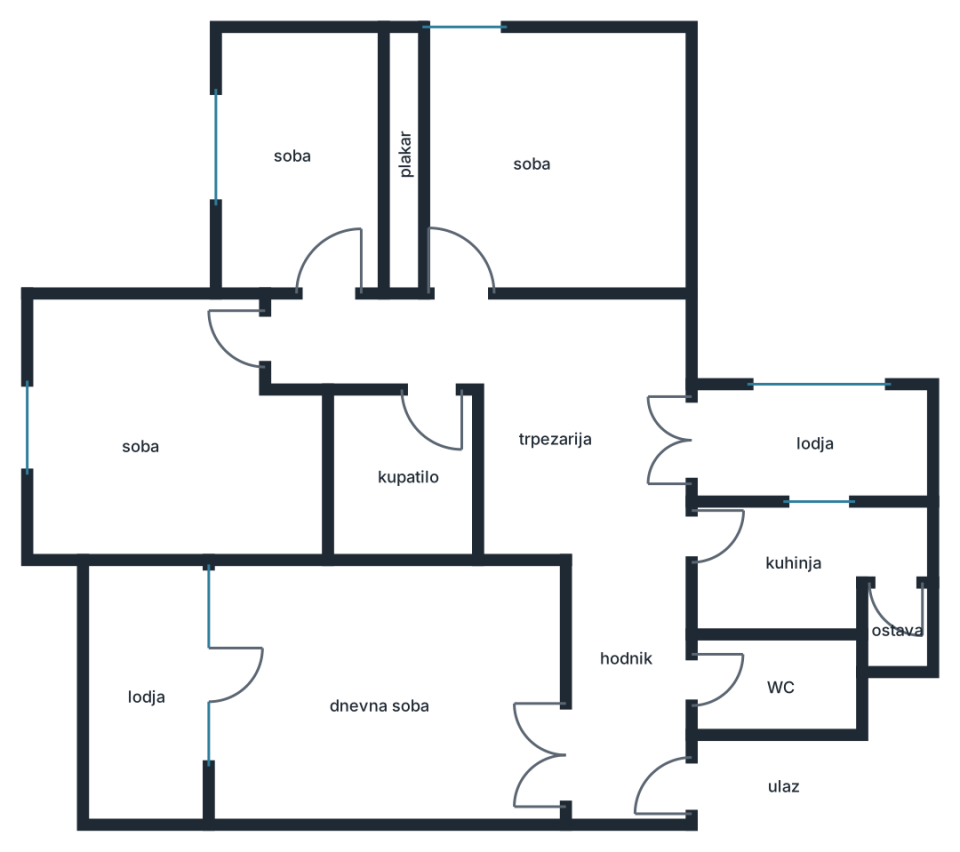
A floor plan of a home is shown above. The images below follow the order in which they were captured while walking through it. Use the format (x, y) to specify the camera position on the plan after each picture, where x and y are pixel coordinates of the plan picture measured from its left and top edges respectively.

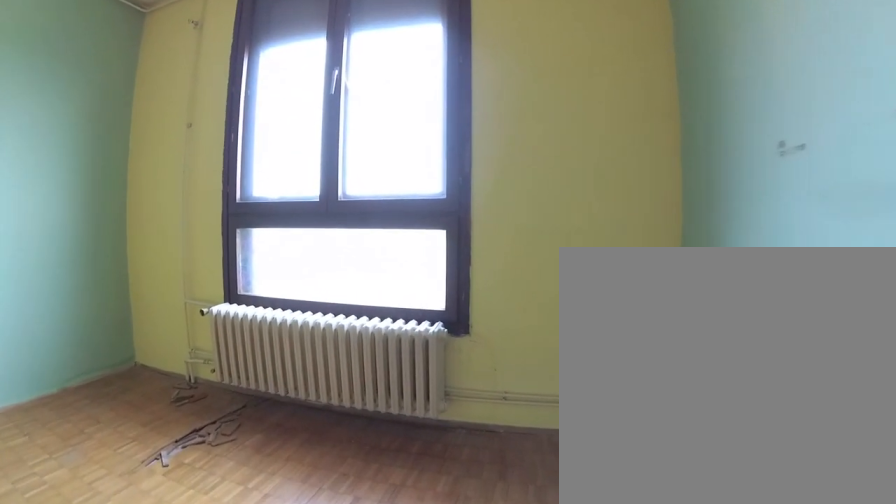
(148, 326)
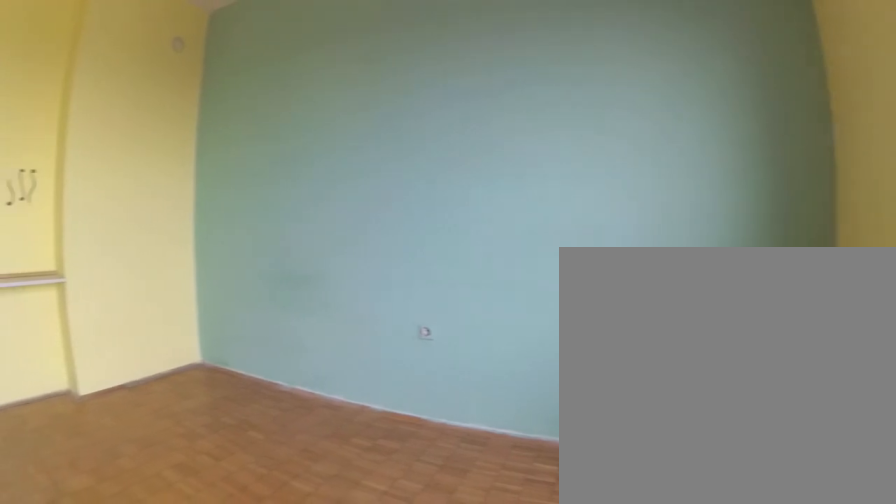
(66, 358)
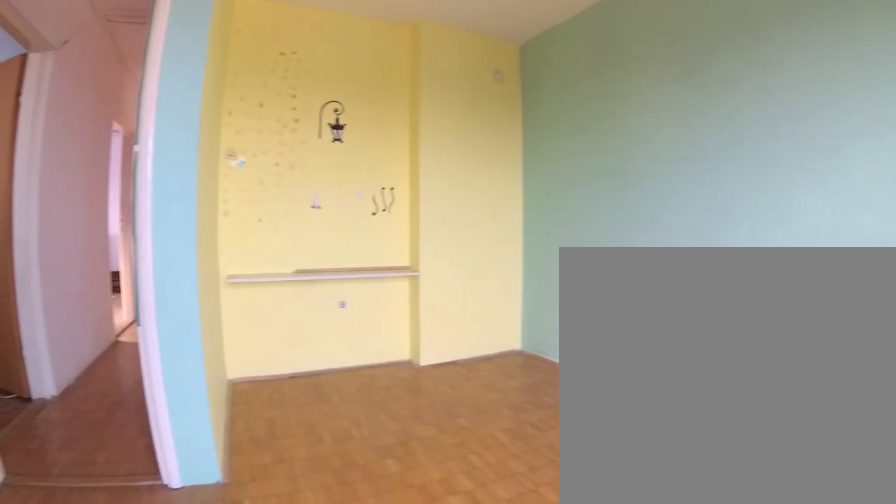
(63, 361)
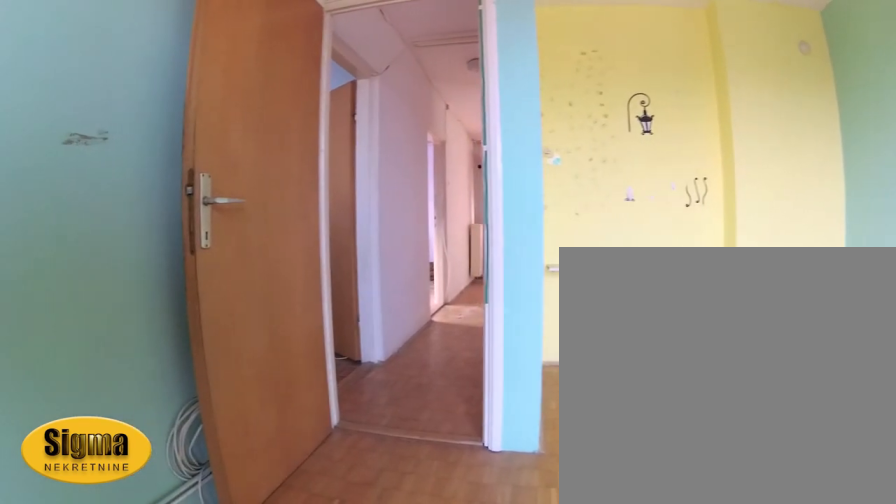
(61, 368)
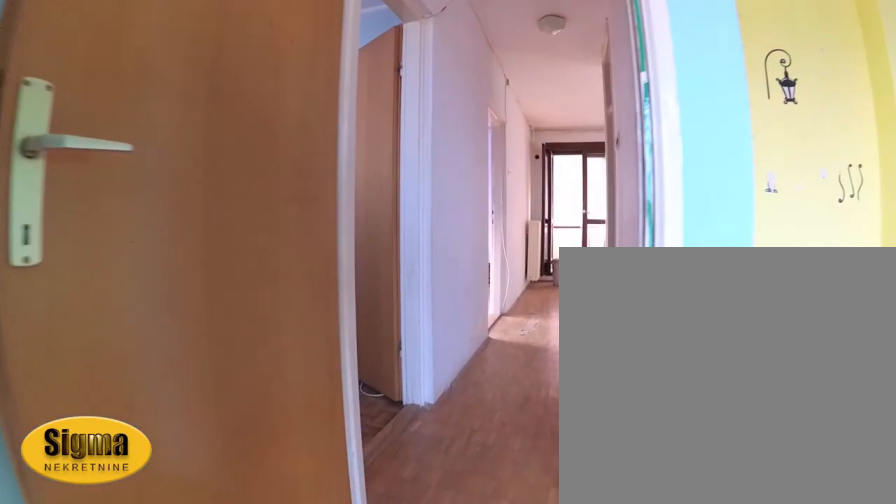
(162, 357)
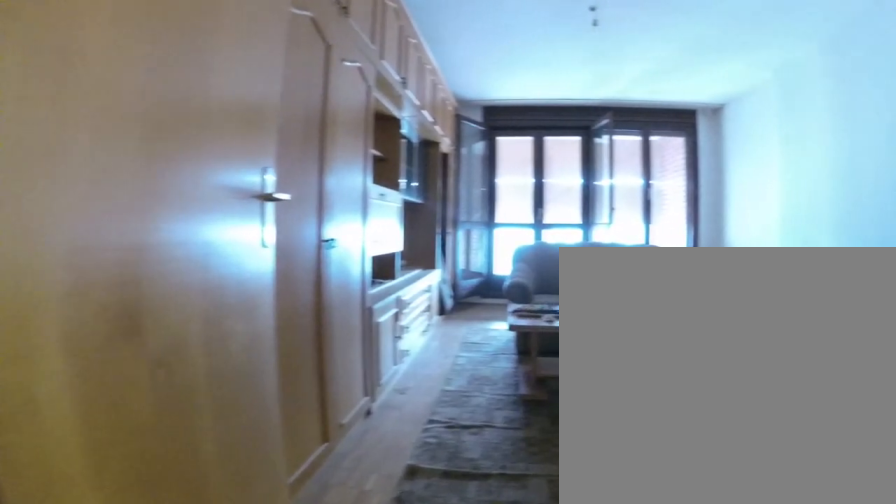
(581, 746)
